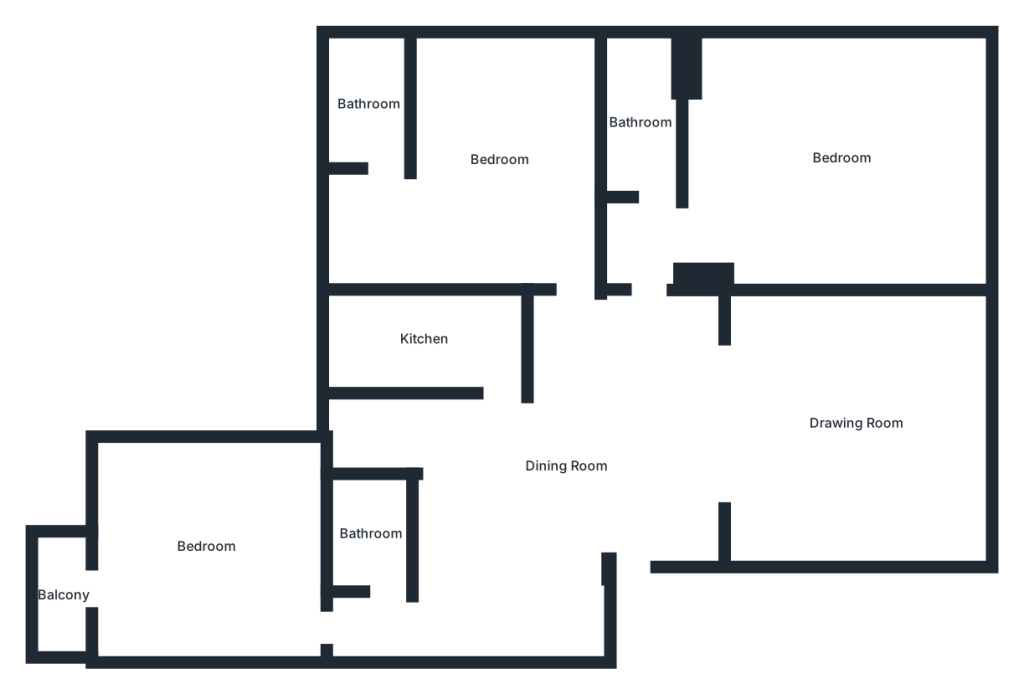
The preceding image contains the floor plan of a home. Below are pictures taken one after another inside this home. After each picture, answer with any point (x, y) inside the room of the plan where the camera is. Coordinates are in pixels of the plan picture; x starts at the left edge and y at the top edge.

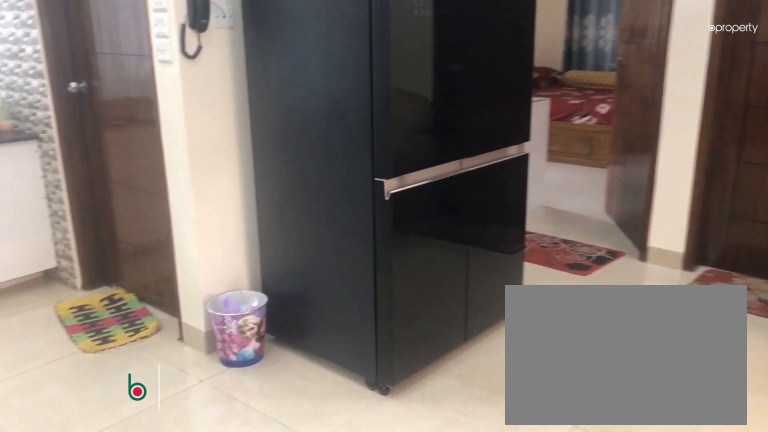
(566, 468)
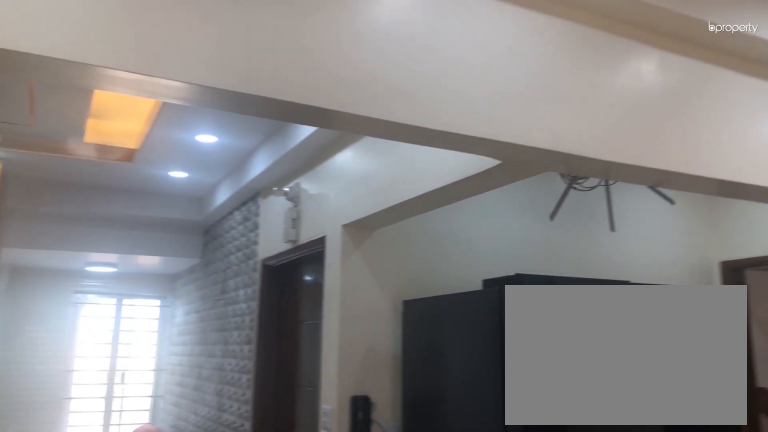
(565, 466)
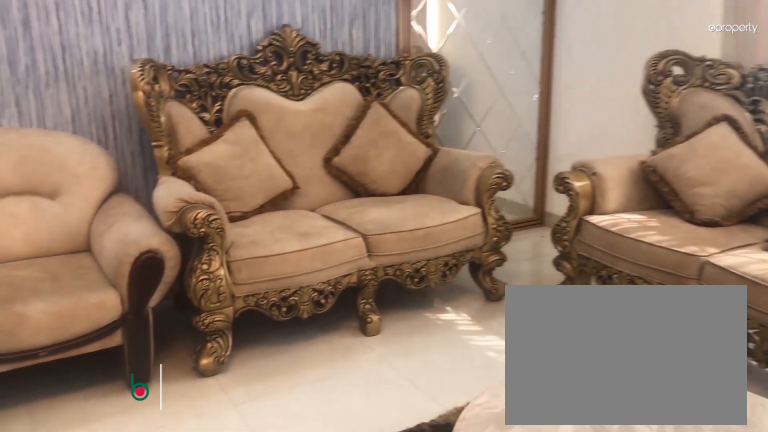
(856, 421)
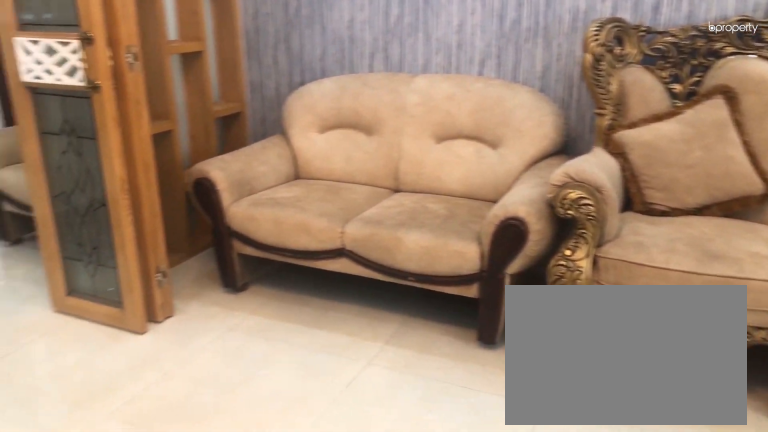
(856, 421)
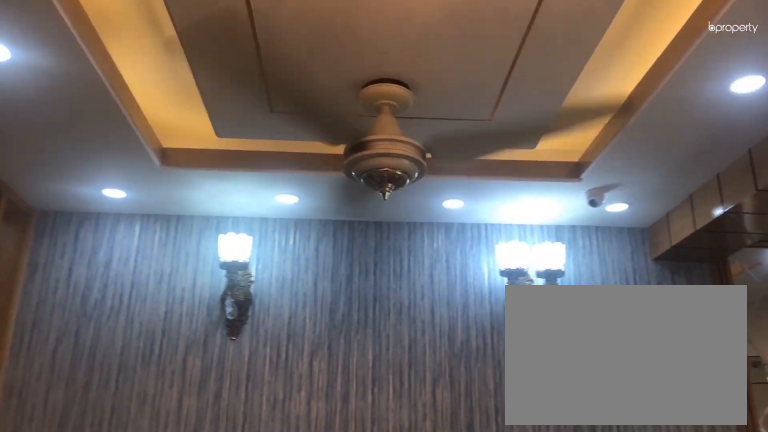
(856, 421)
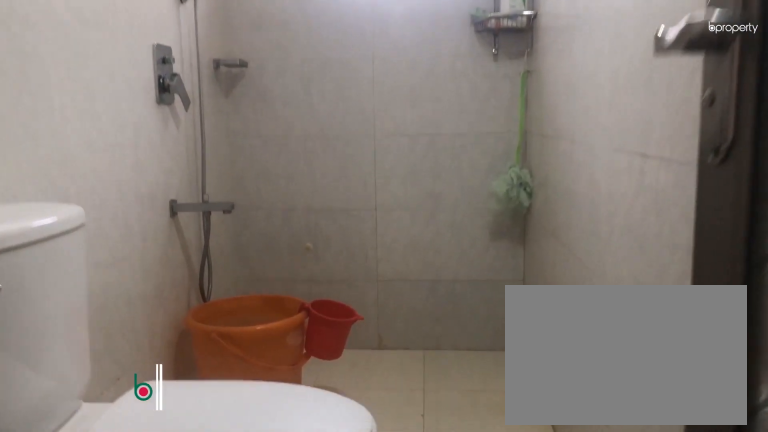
(640, 125)
